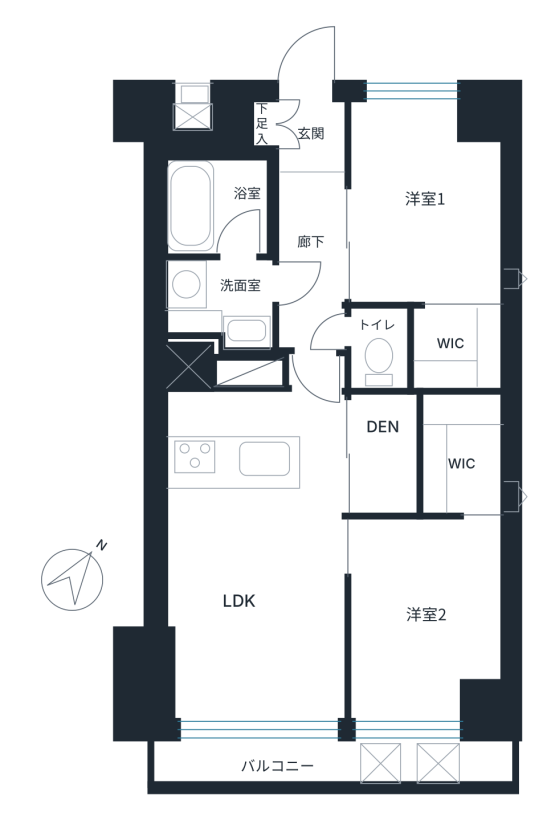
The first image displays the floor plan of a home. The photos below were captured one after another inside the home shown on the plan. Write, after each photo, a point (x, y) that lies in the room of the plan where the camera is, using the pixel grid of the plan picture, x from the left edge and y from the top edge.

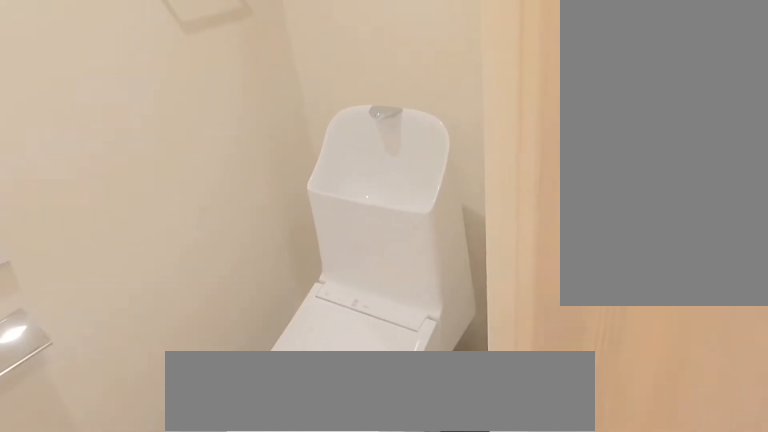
(384, 350)
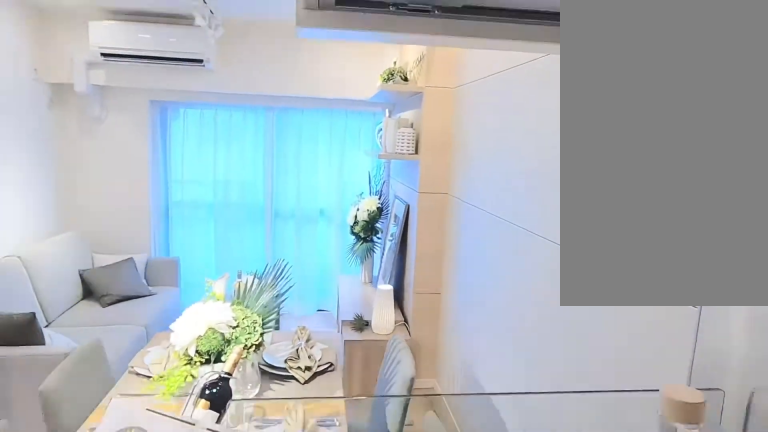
(235, 422)
